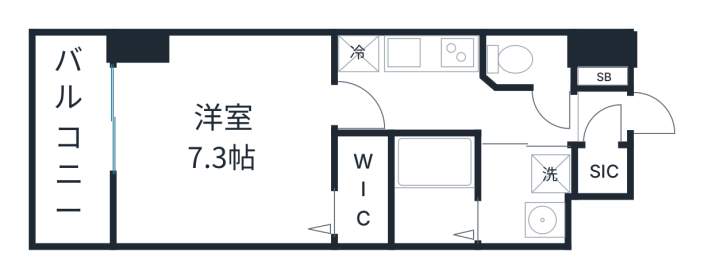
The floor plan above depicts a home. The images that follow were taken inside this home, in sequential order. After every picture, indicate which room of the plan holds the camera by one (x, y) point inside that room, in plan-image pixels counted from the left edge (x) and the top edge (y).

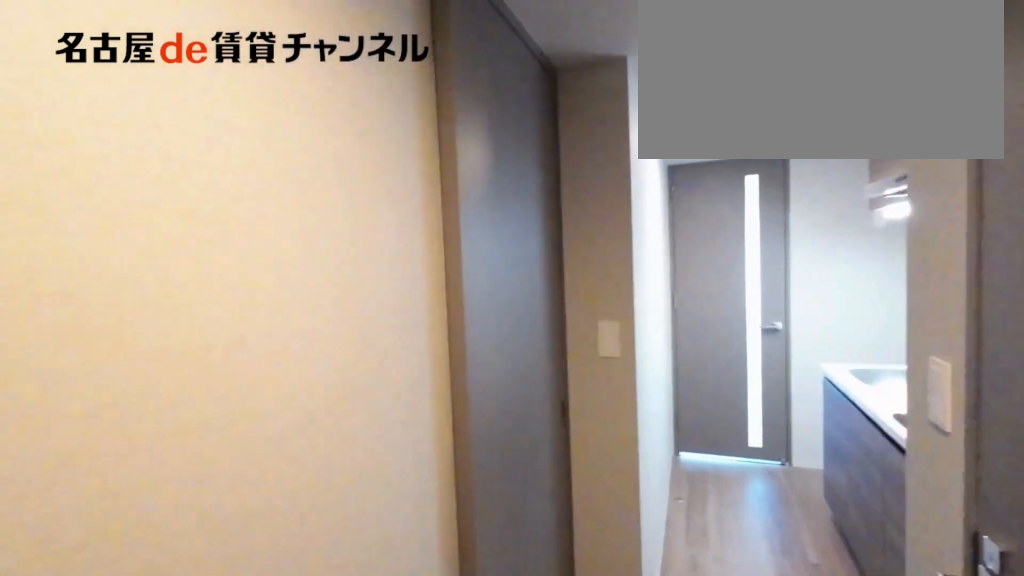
(602, 117)
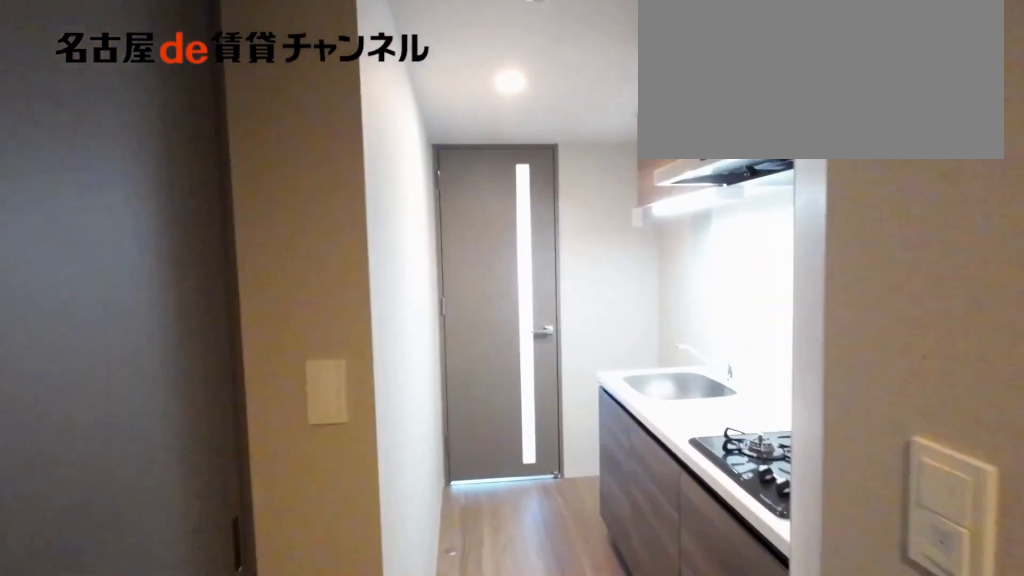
(452, 106)
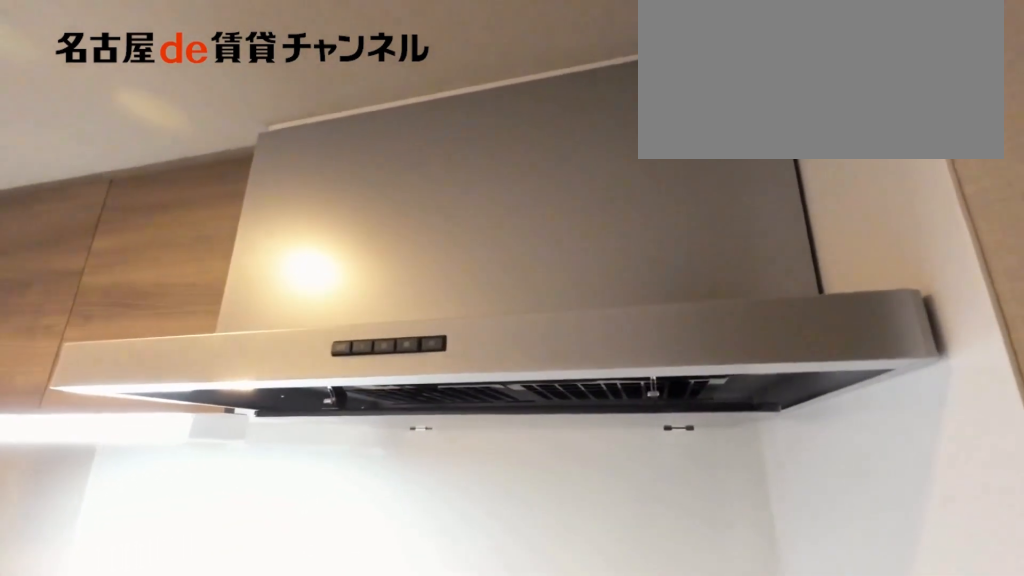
(408, 53)
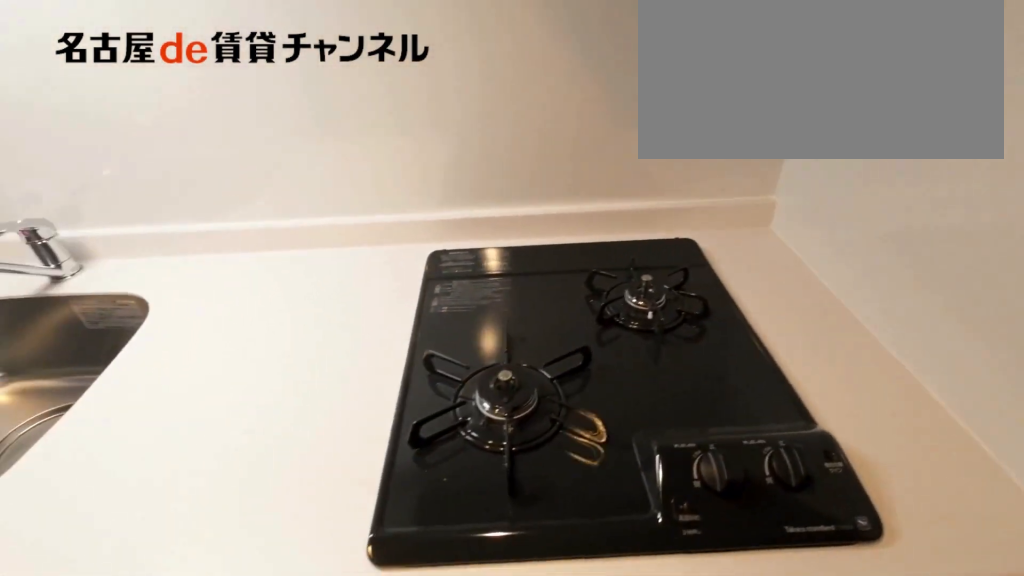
(408, 53)
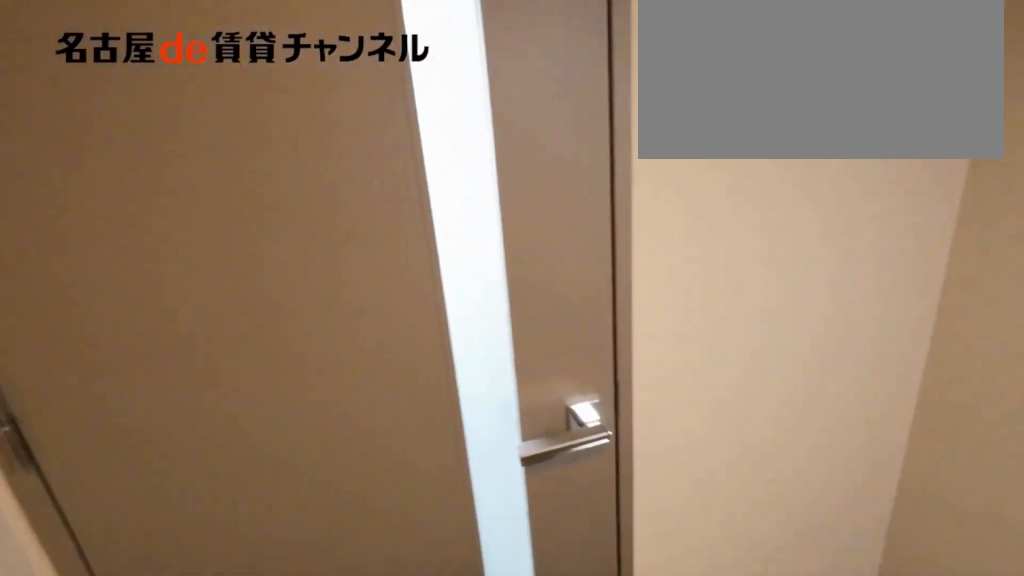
(451, 106)
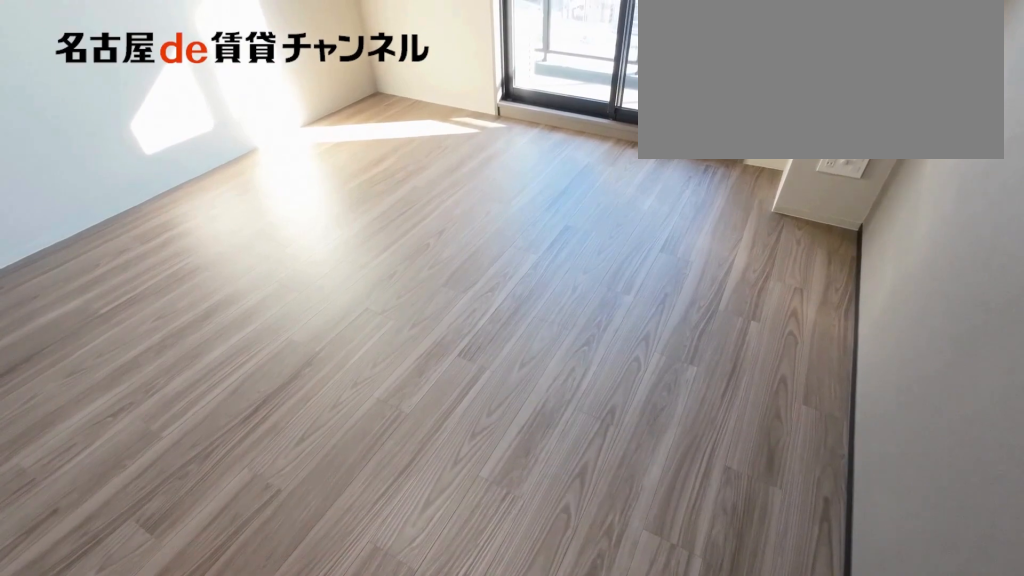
(226, 142)
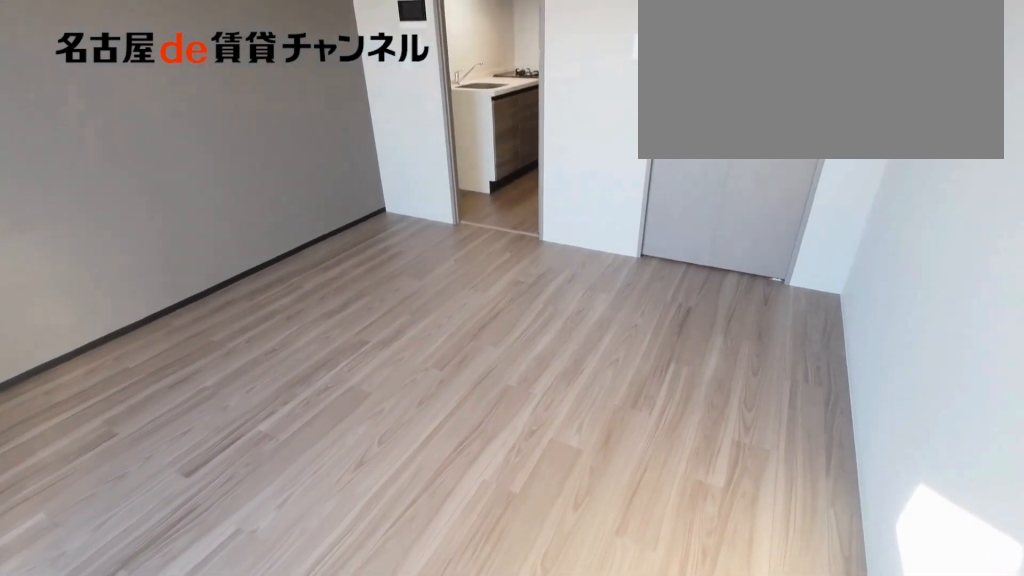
(226, 142)
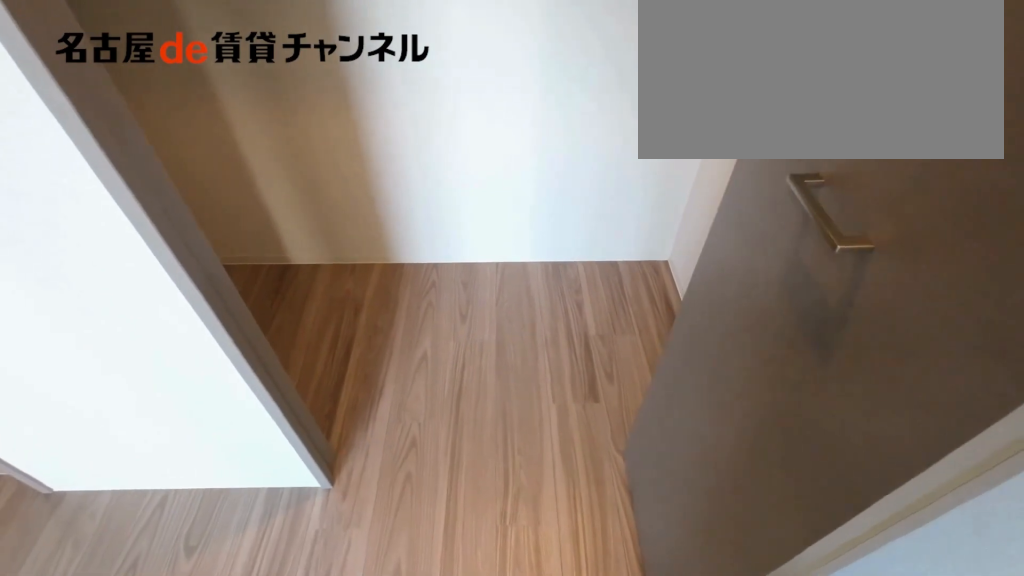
(362, 190)
